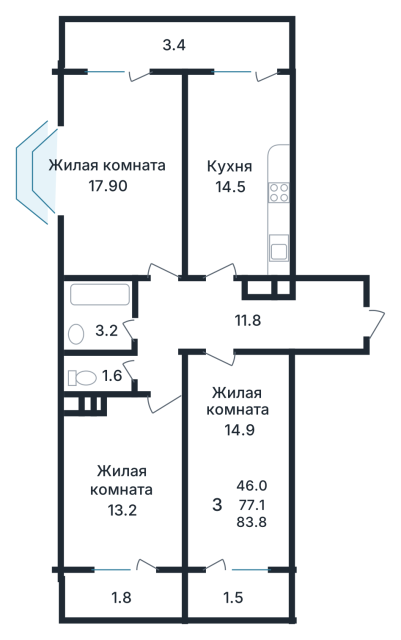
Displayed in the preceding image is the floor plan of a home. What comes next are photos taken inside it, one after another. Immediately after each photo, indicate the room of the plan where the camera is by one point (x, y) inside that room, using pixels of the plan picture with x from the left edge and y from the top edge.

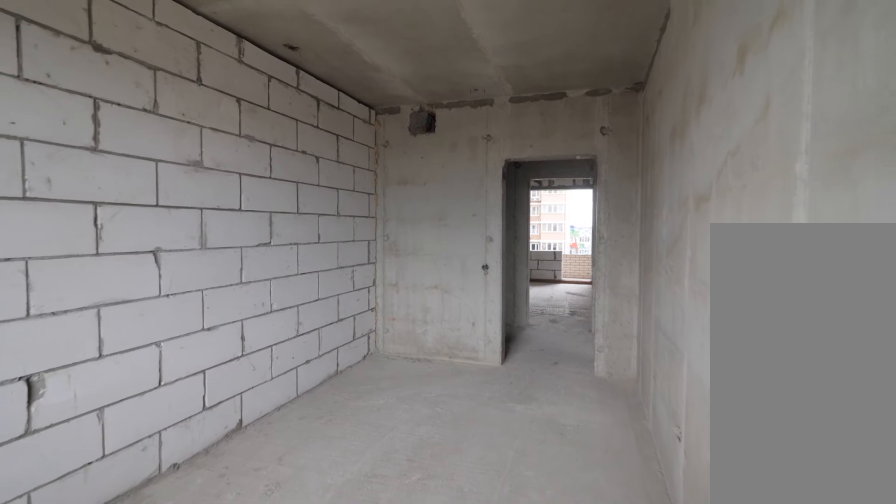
(239, 175)
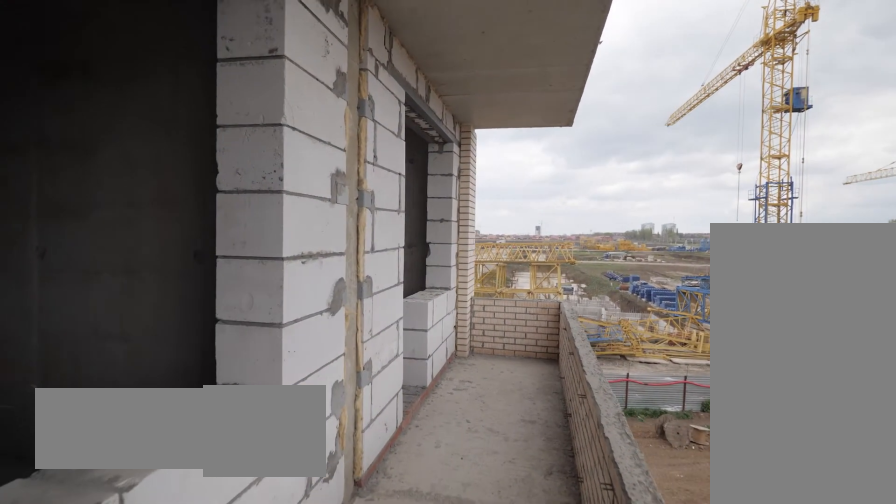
(176, 44)
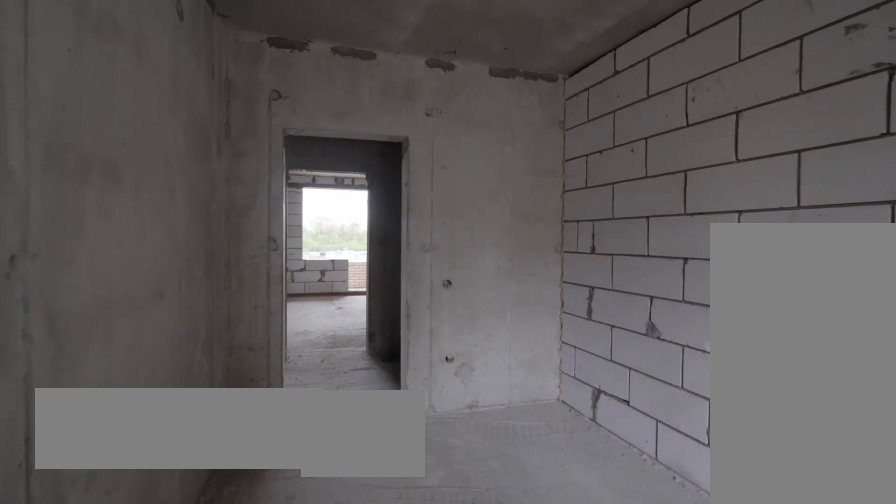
(238, 460)
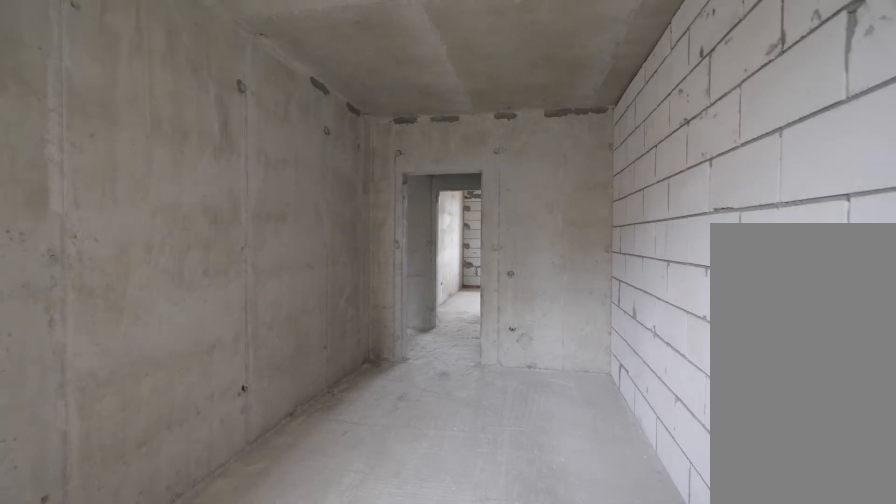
(238, 460)
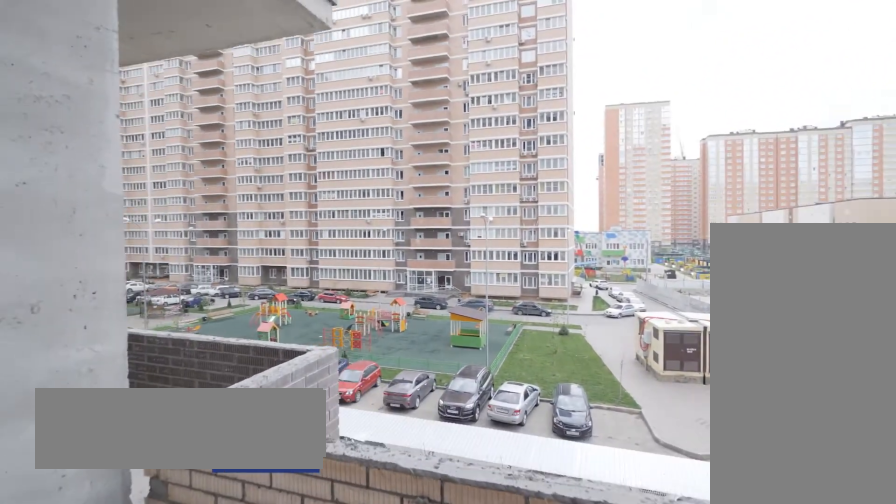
(234, 596)
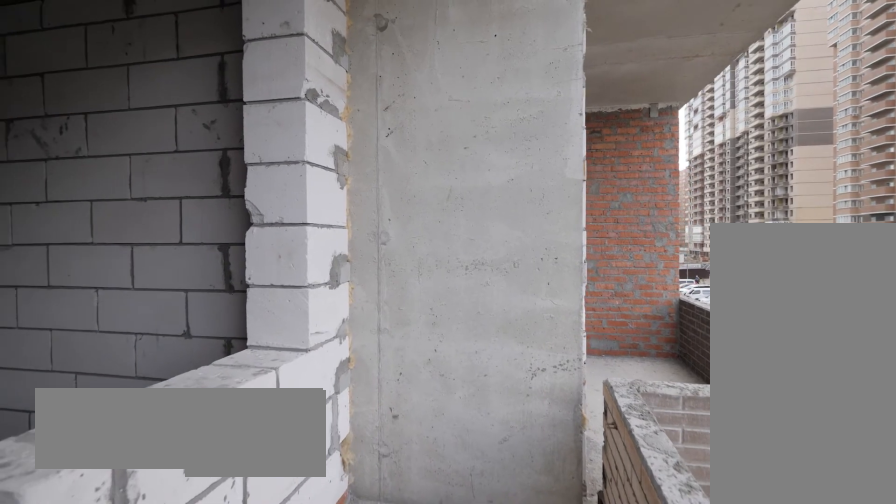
(234, 596)
